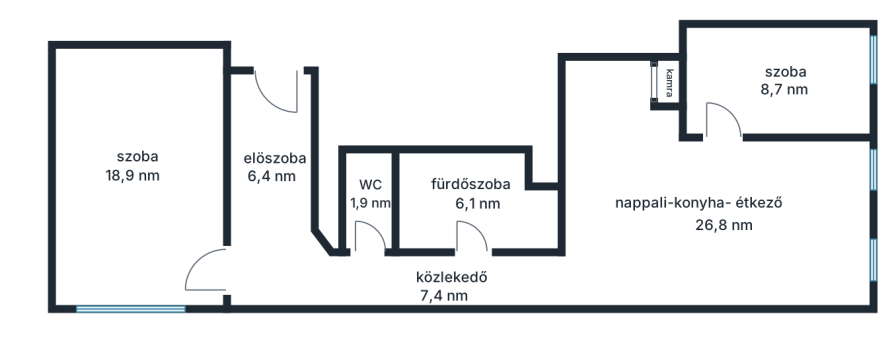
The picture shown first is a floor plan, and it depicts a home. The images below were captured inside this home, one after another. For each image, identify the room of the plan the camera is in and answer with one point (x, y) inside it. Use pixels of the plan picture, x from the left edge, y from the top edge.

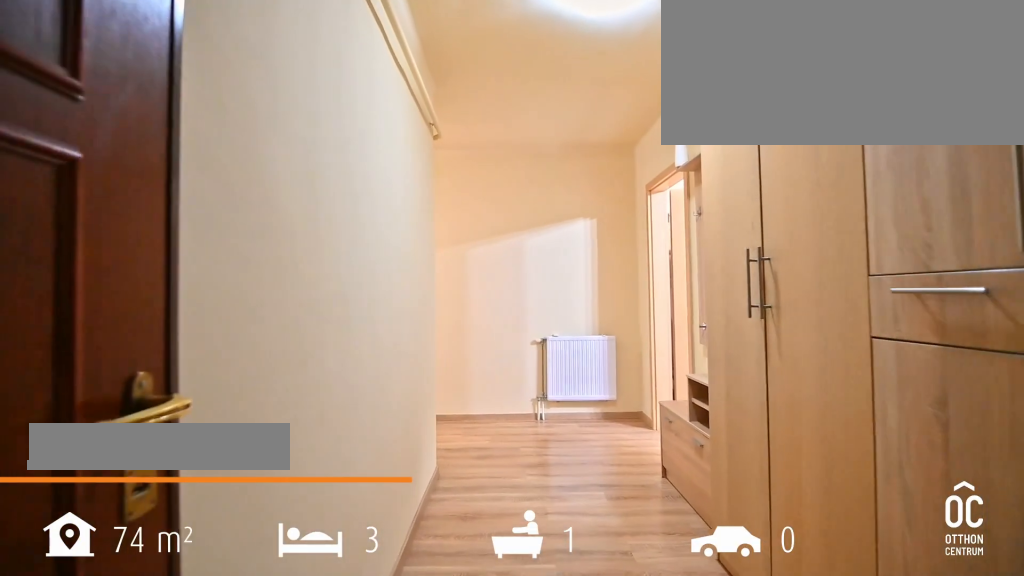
(269, 183)
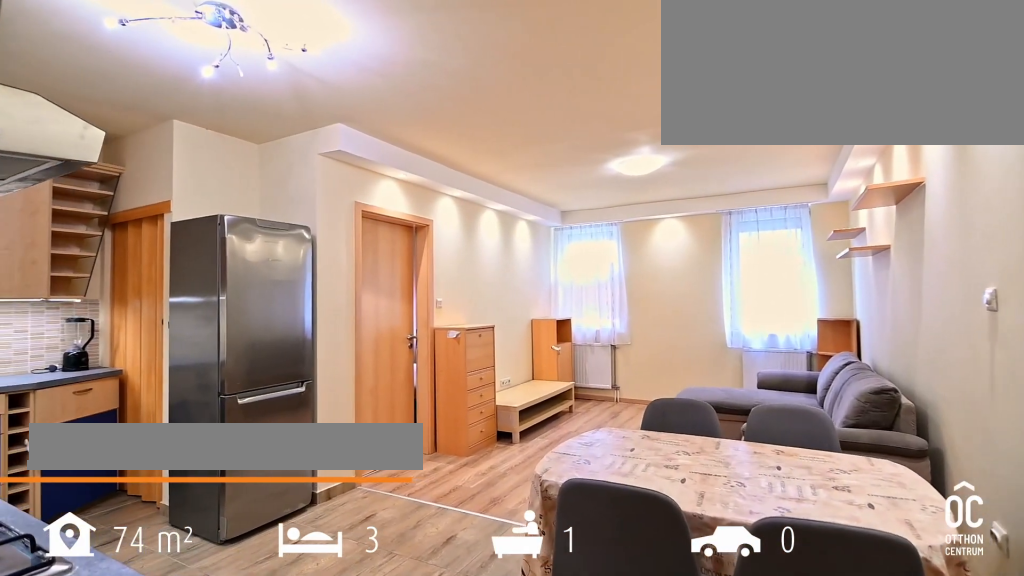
(715, 216)
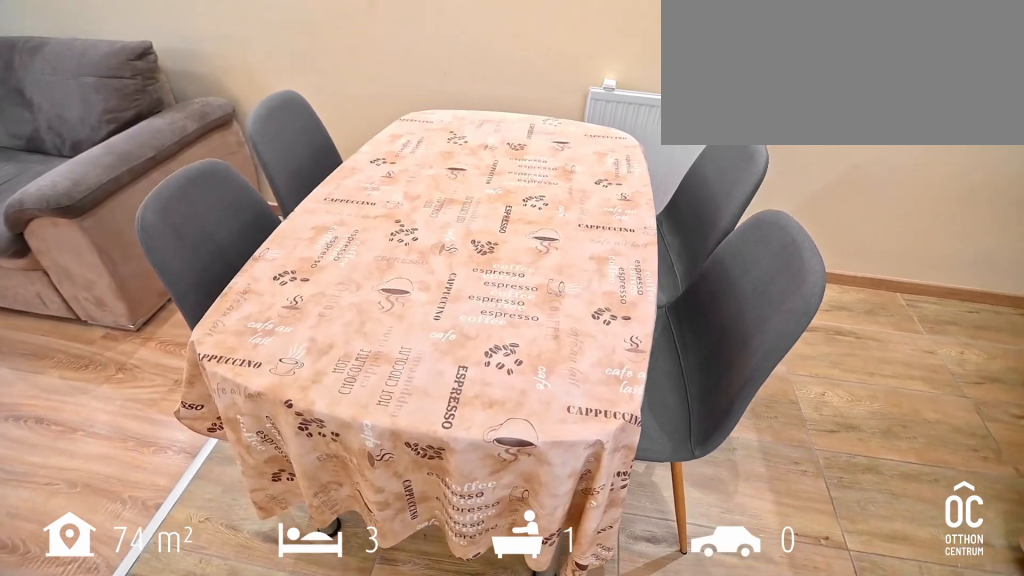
(715, 216)
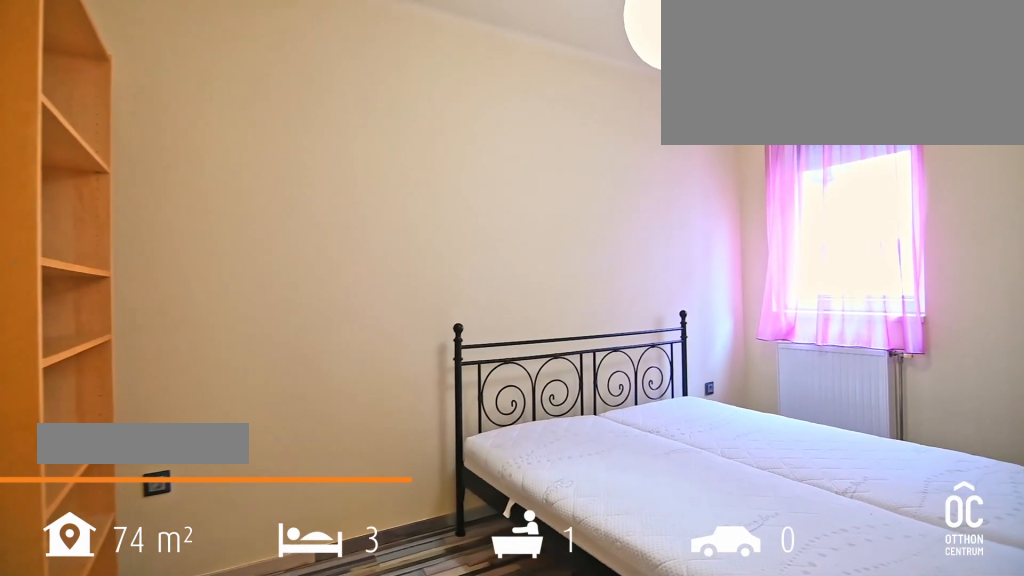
(777, 76)
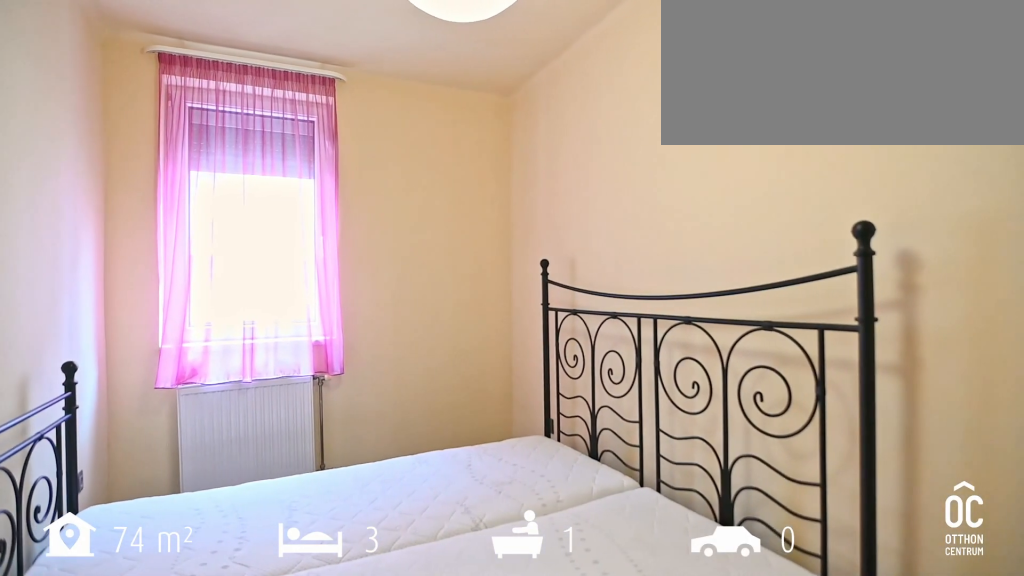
(777, 76)
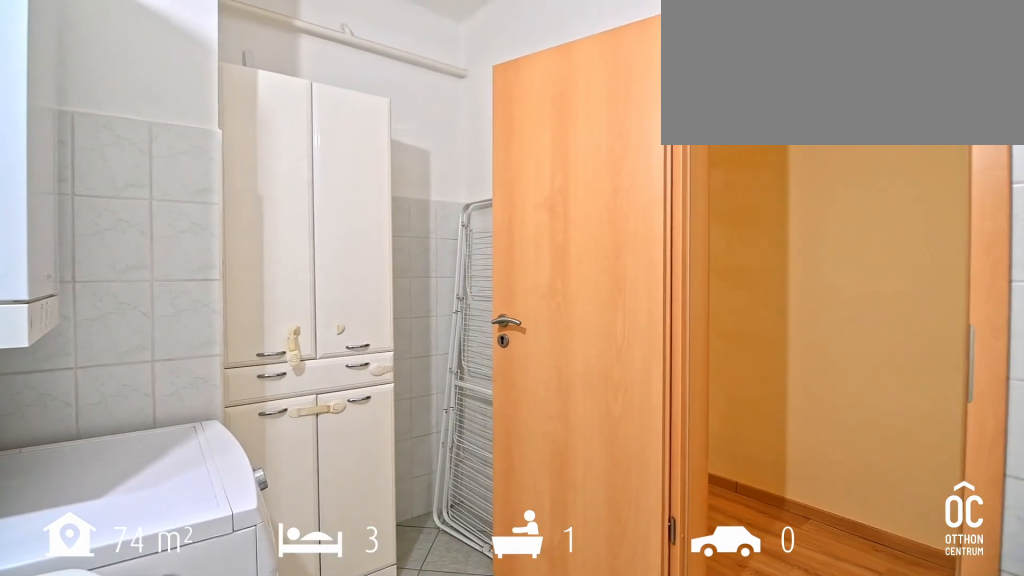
(464, 198)
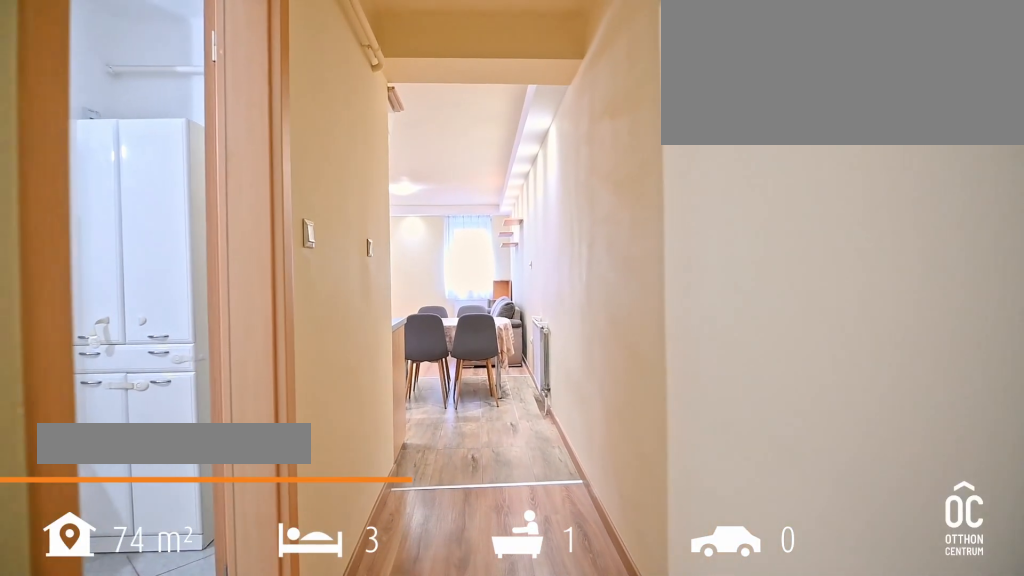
(449, 282)
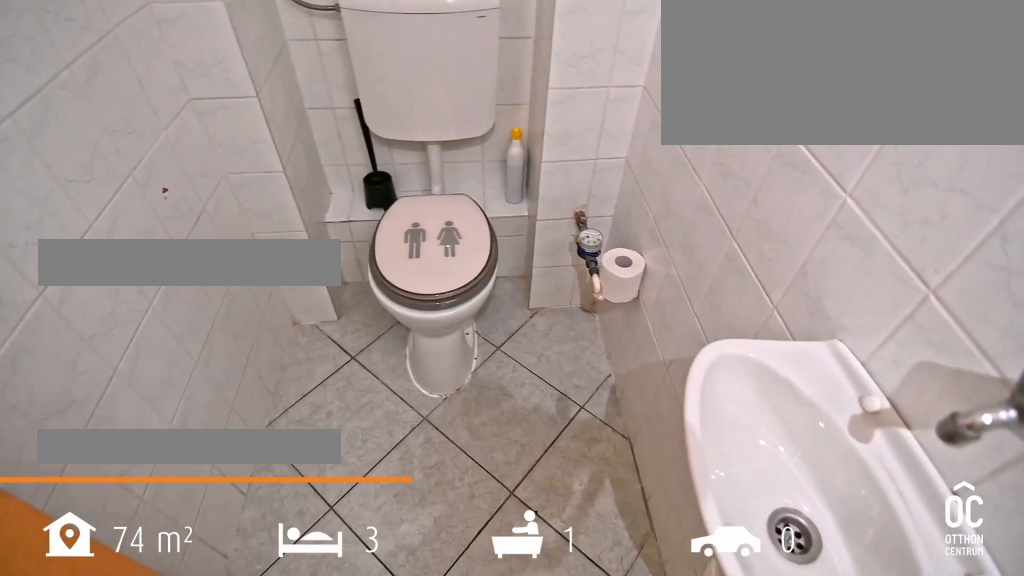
(370, 197)
